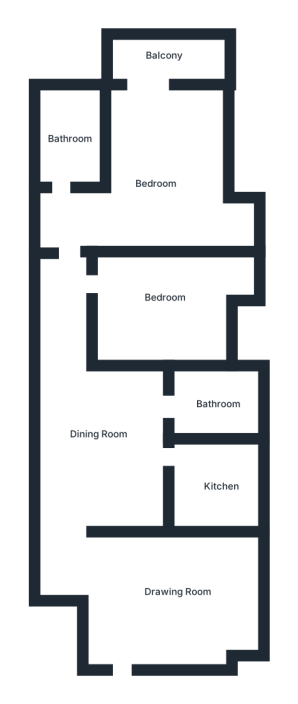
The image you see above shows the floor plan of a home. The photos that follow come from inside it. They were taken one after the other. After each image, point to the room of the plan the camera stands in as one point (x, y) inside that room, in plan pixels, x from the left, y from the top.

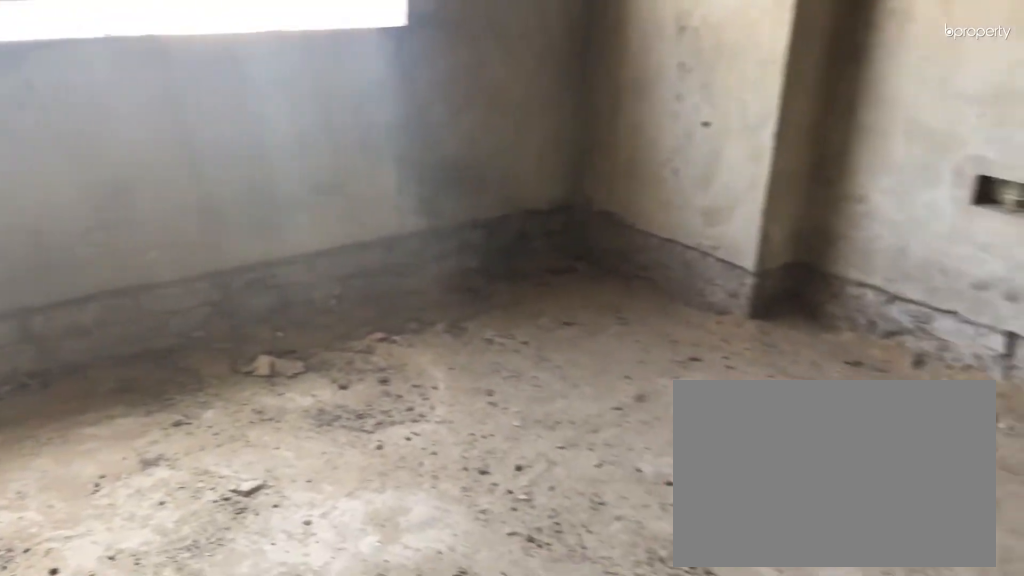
(159, 594)
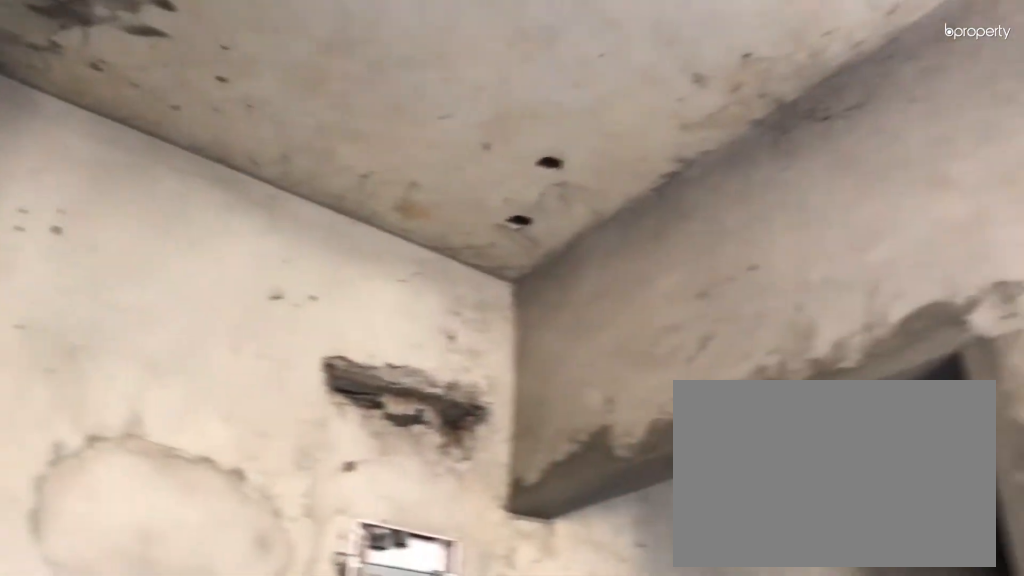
(159, 594)
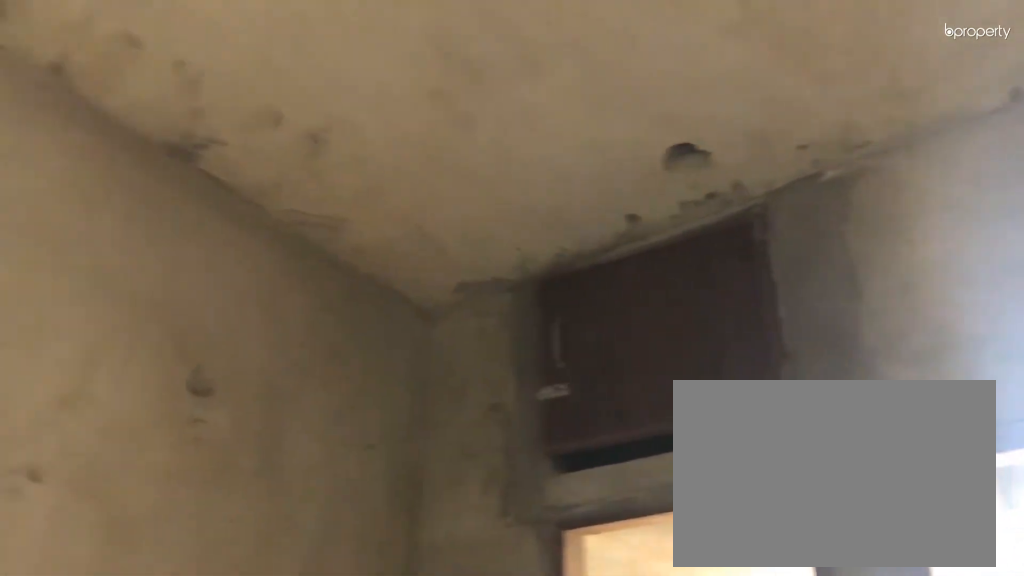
(123, 459)
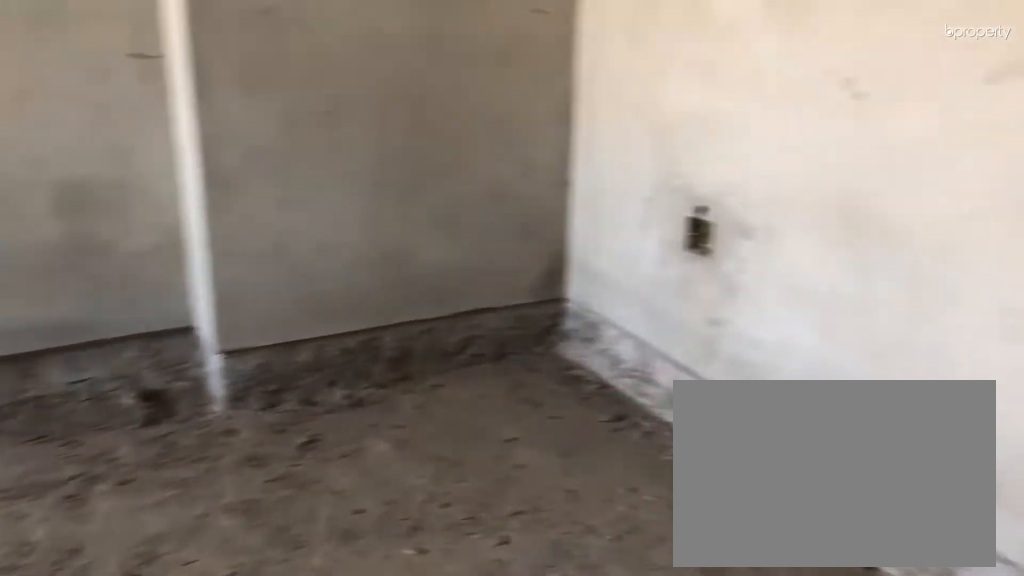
(152, 295)
